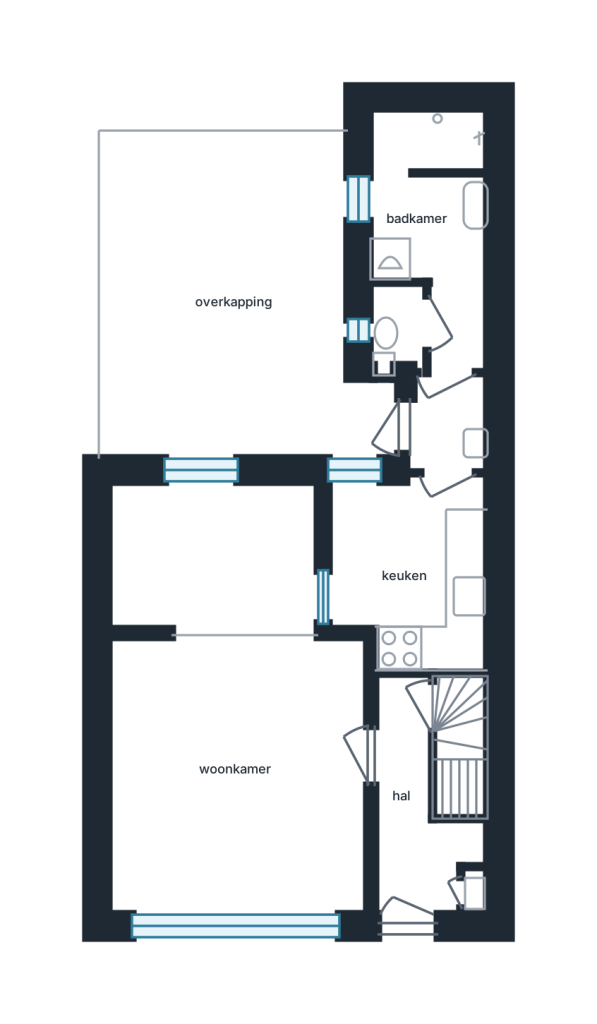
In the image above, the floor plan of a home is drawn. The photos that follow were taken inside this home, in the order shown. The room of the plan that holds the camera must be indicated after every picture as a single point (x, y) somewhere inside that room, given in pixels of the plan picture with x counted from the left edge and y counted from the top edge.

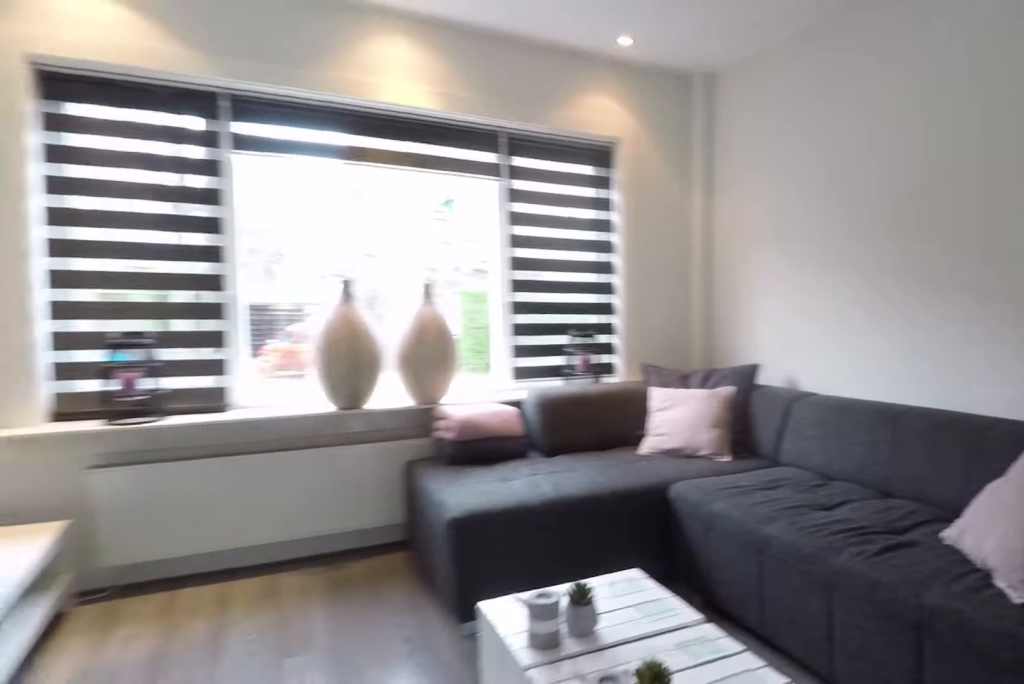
(237, 777)
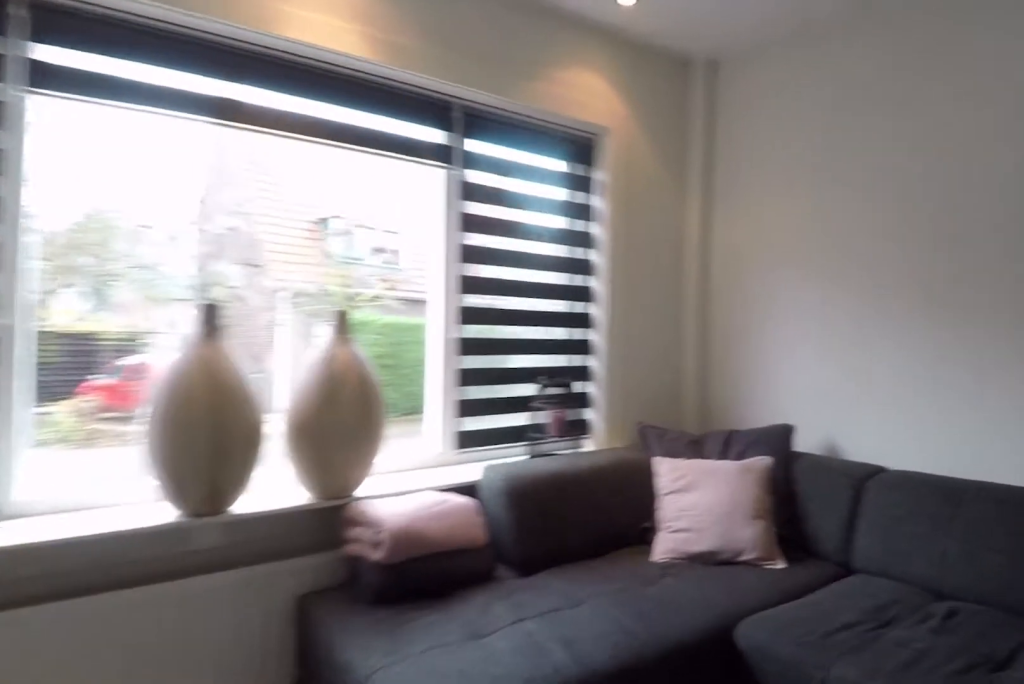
(237, 777)
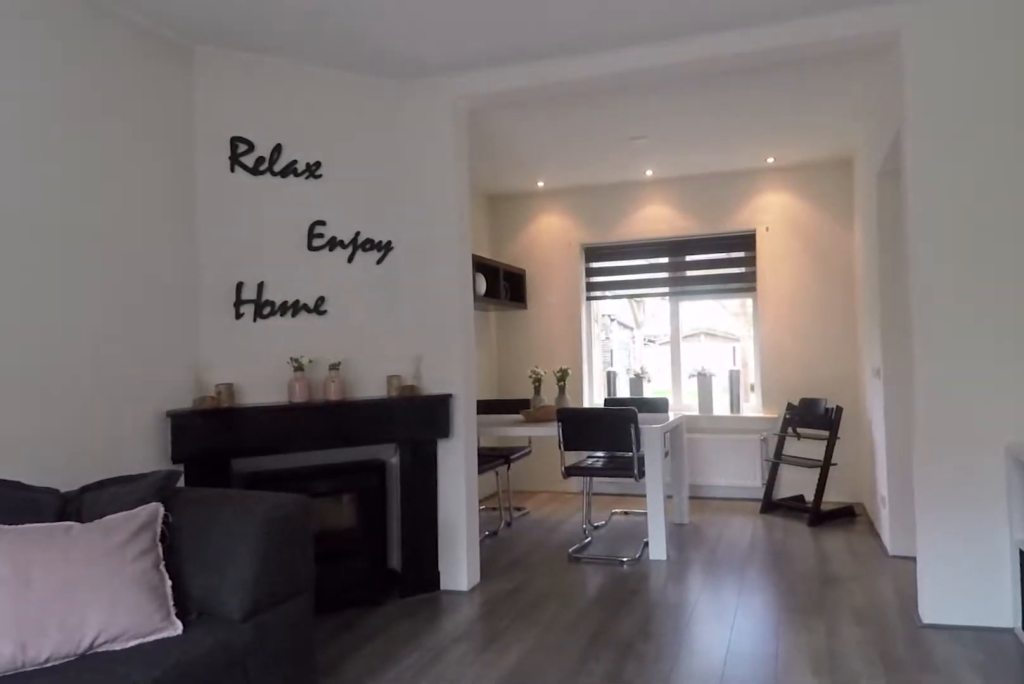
(170, 743)
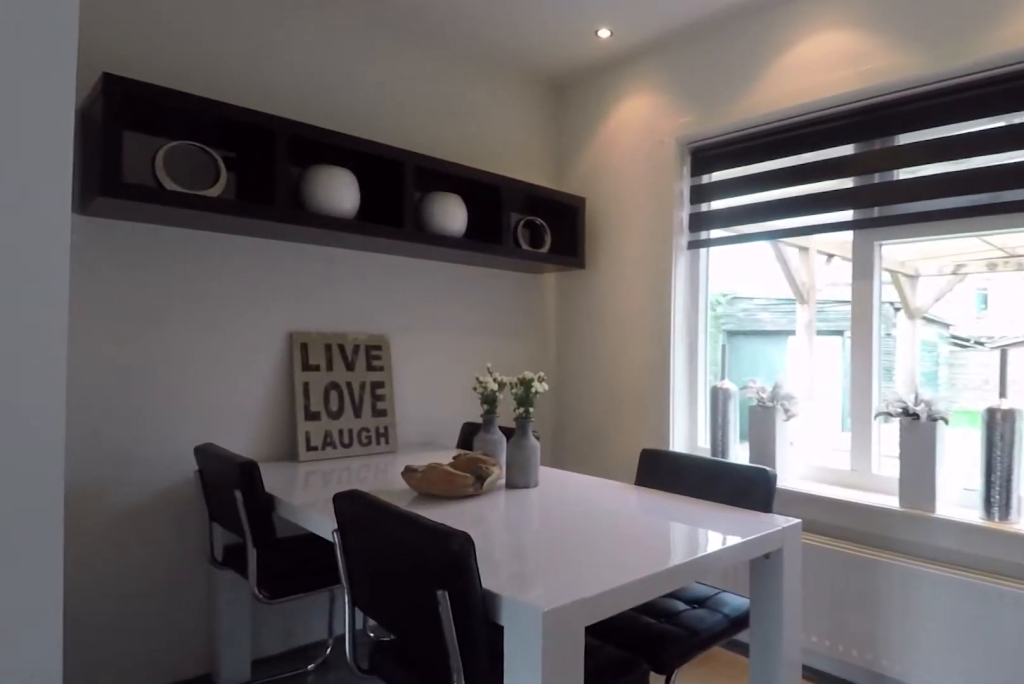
(212, 558)
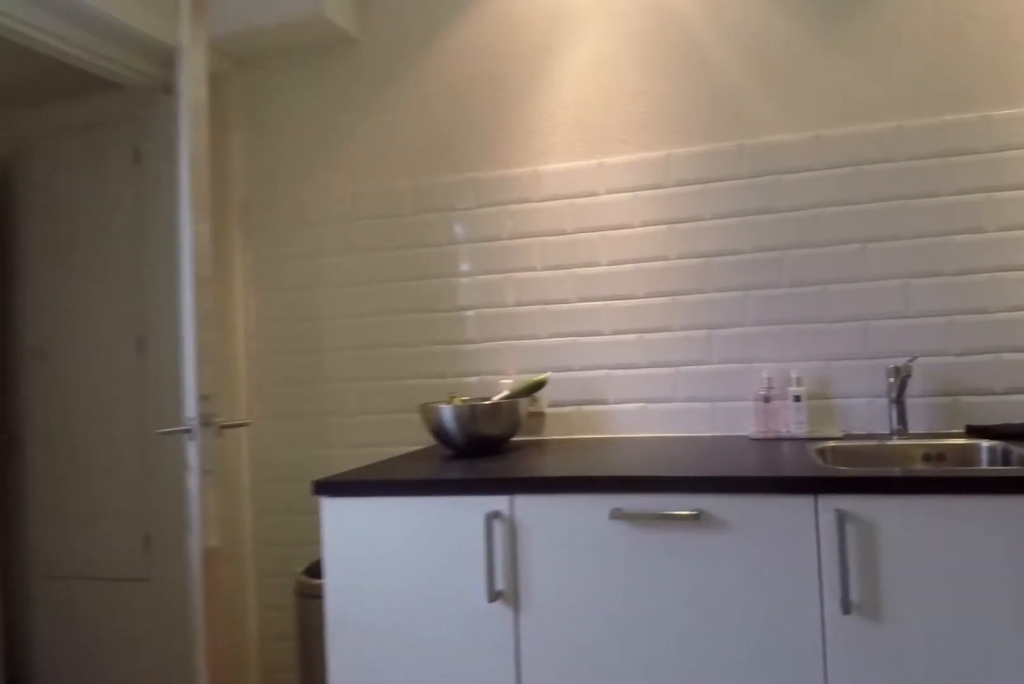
(413, 569)
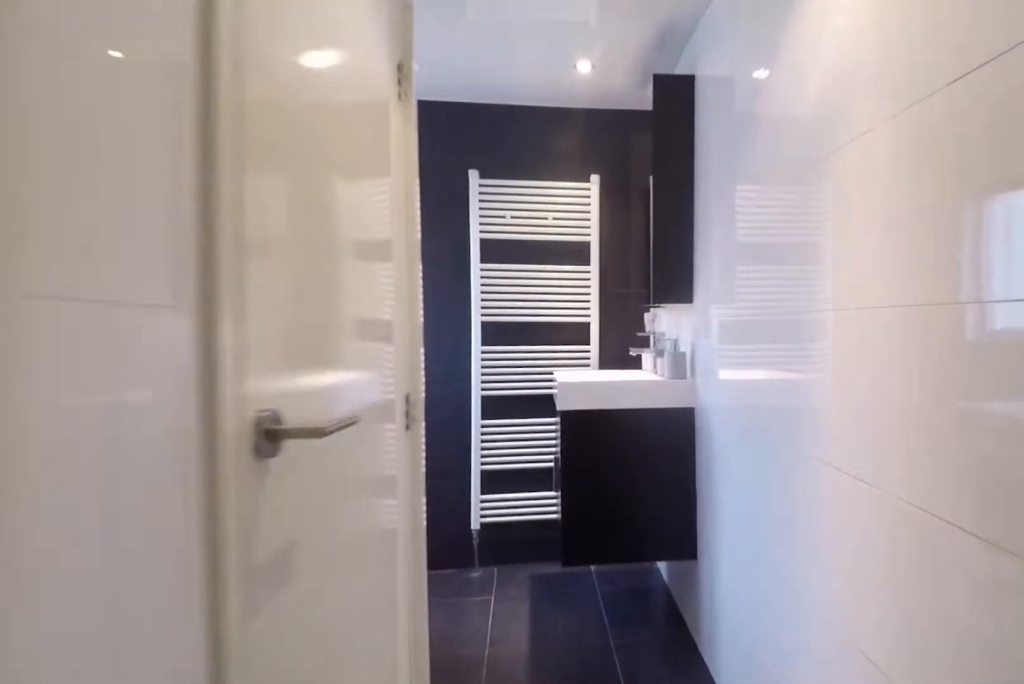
(449, 419)
